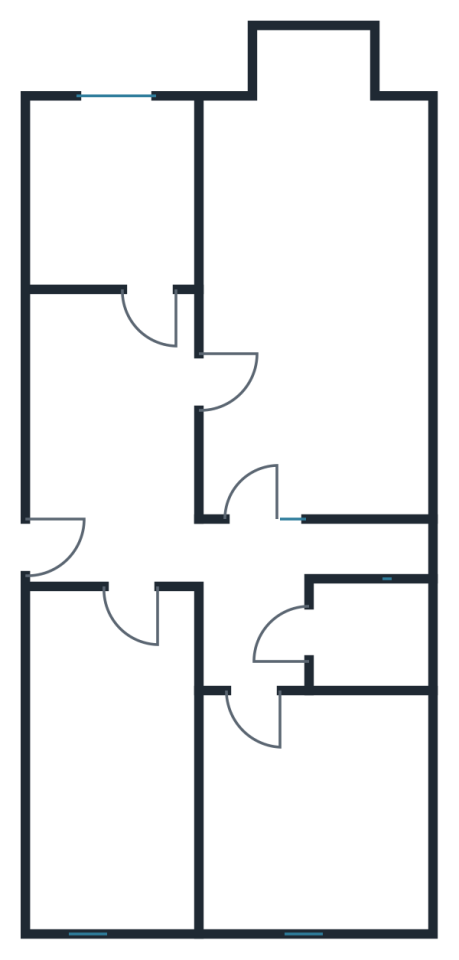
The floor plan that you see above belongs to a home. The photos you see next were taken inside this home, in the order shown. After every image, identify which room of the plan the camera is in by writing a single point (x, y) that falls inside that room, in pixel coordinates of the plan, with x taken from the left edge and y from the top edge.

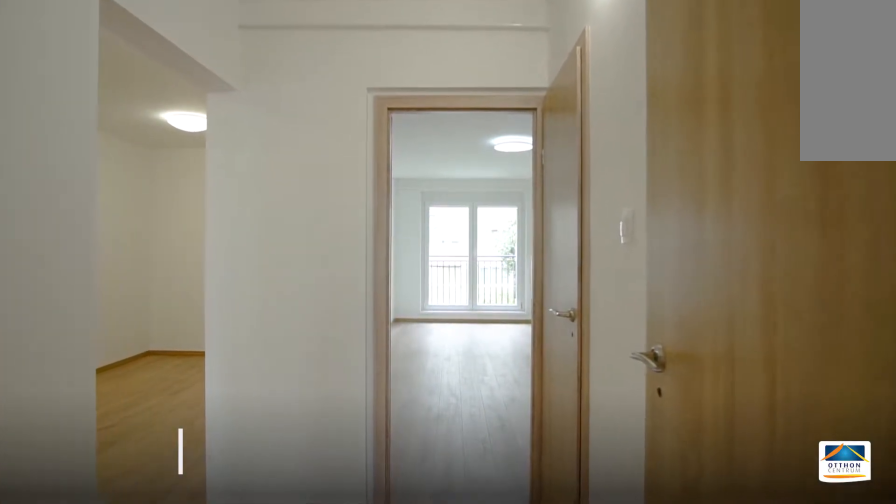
(257, 604)
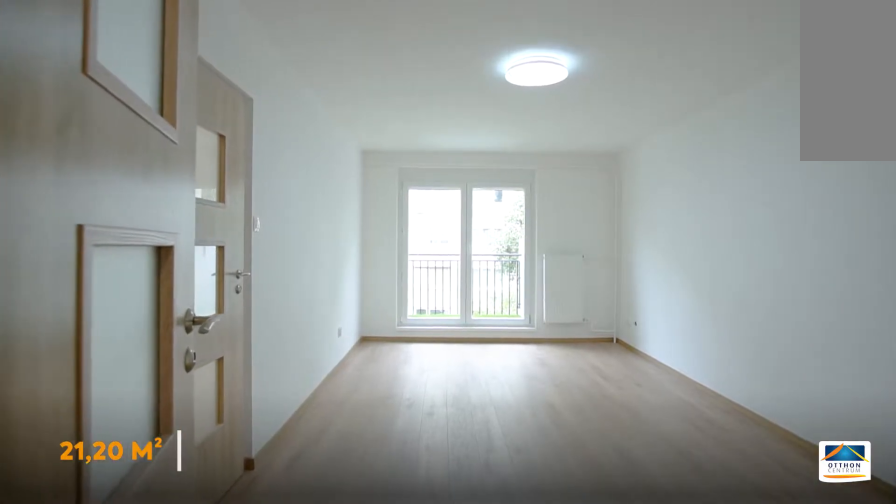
(308, 273)
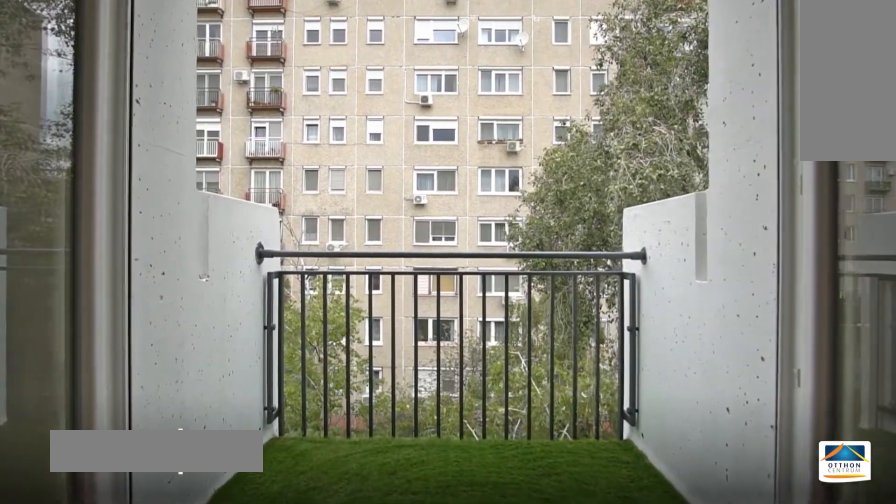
(313, 63)
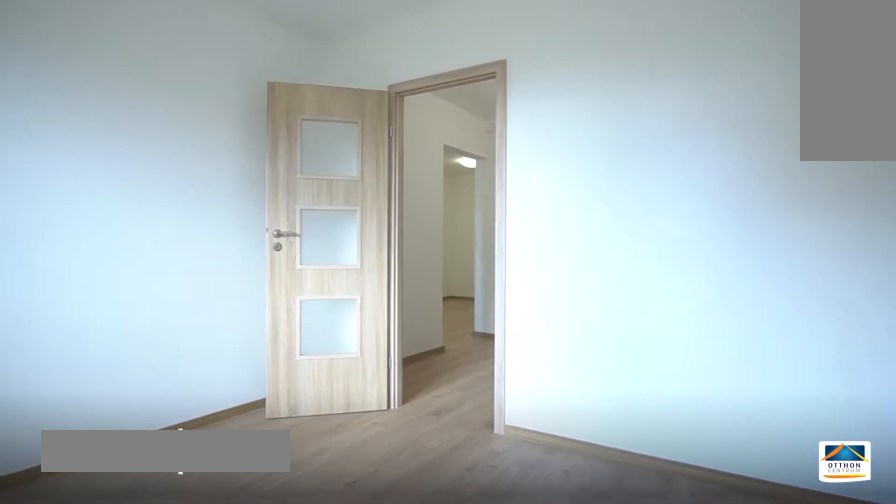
(325, 813)
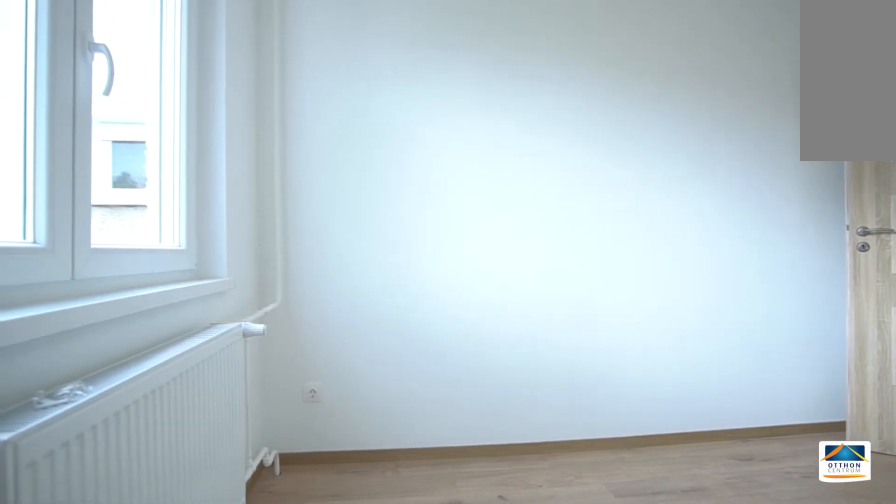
(326, 814)
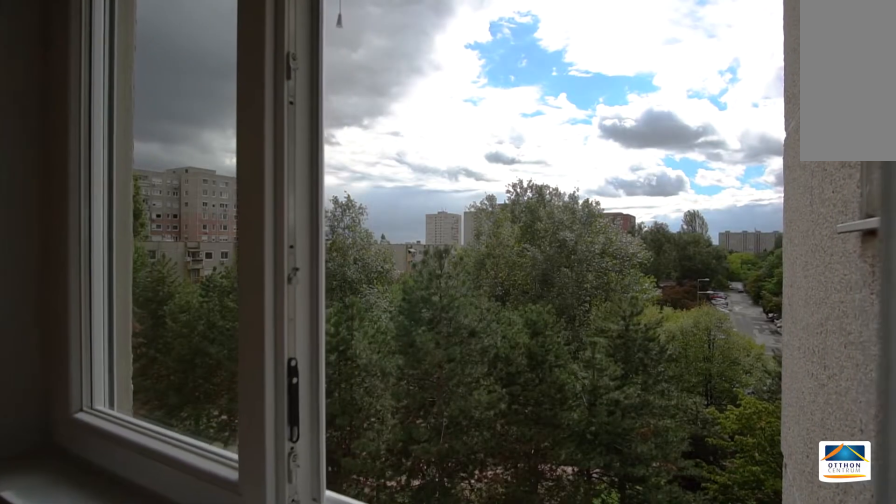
(107, 812)
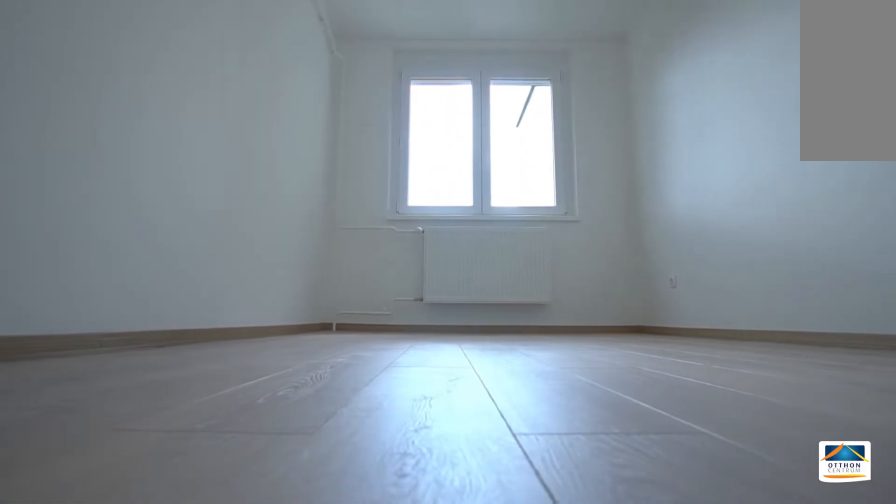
(109, 812)
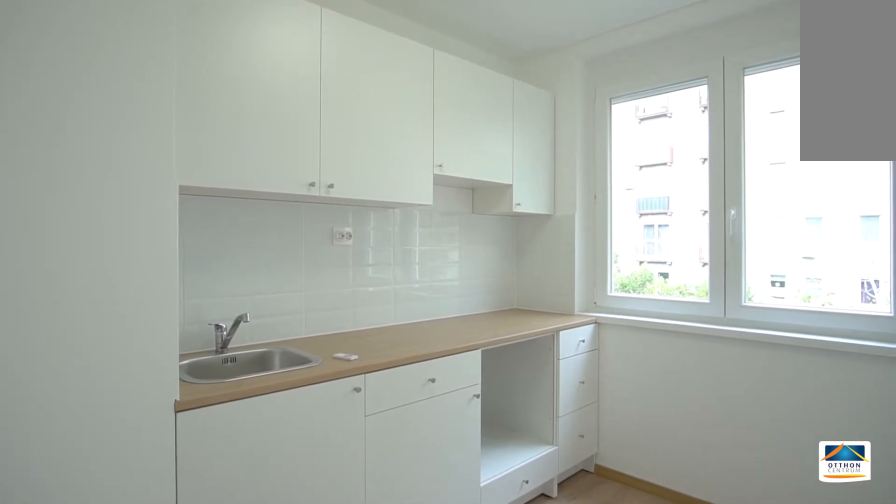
(121, 194)
